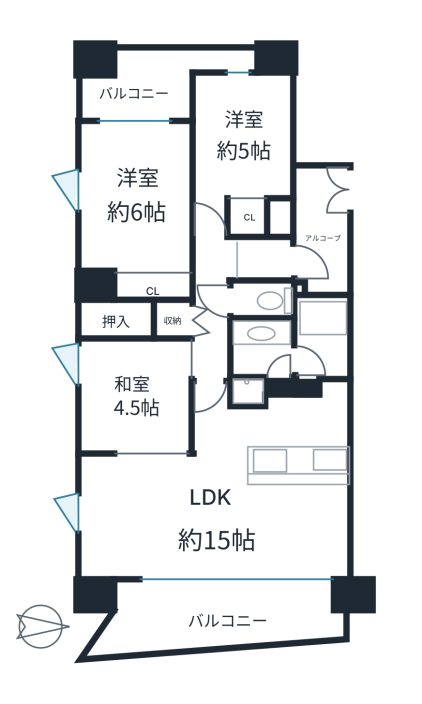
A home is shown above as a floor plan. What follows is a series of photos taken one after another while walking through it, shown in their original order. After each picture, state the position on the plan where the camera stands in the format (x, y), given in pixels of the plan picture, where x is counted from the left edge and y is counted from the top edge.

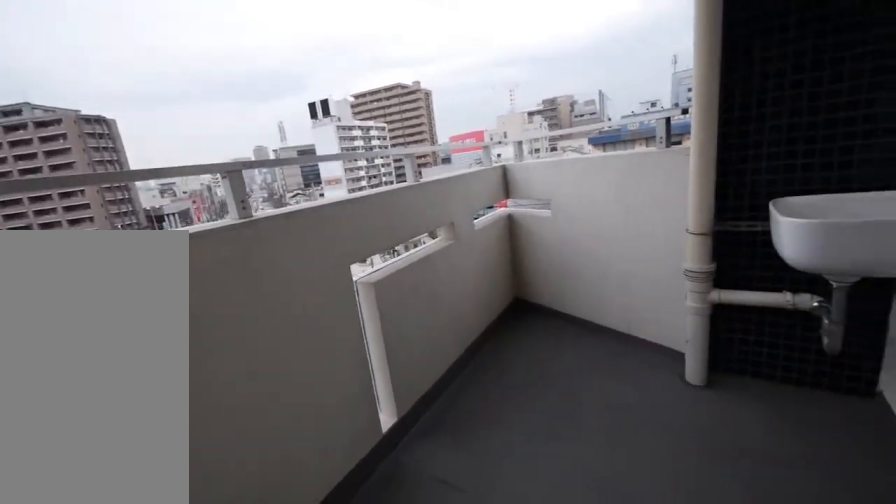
(137, 617)
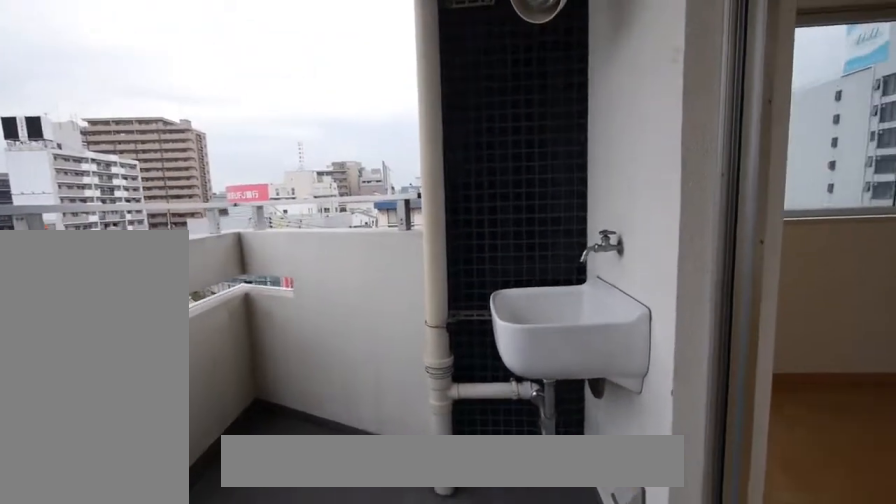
(137, 617)
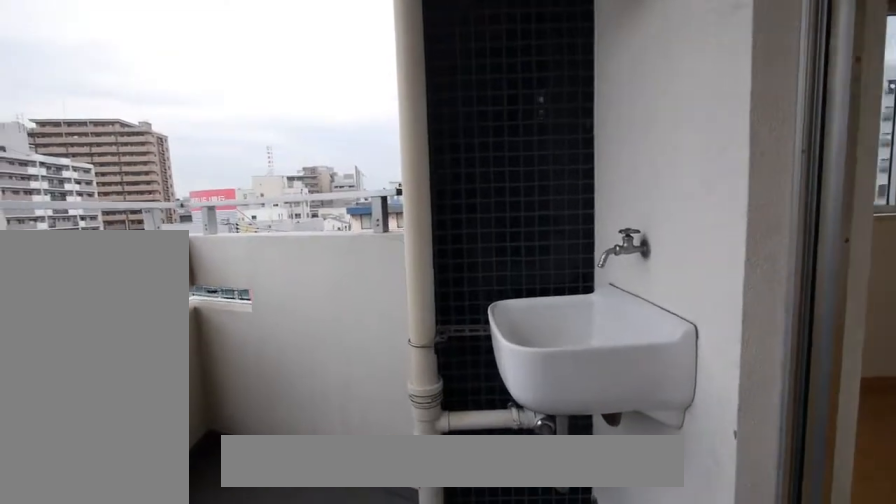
(137, 617)
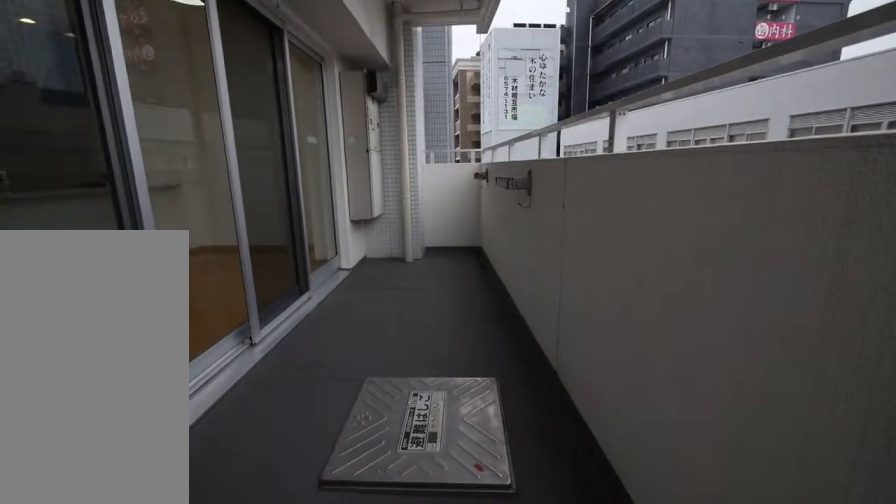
(136, 616)
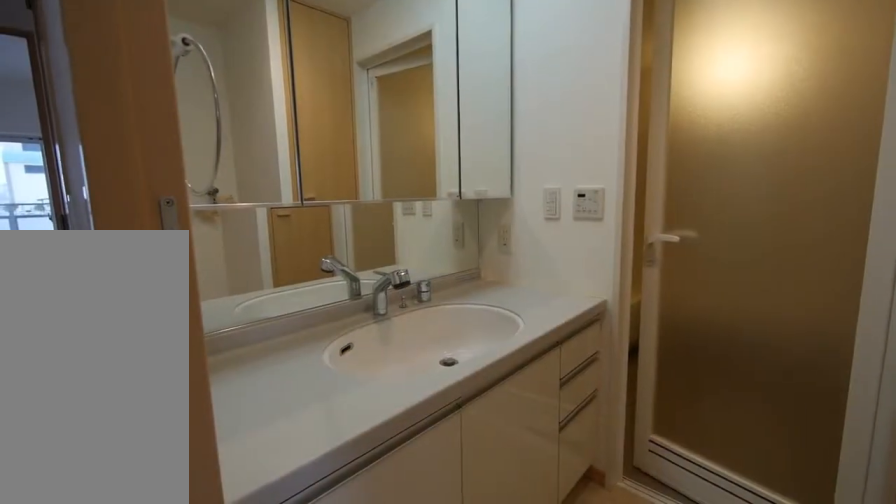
(275, 352)
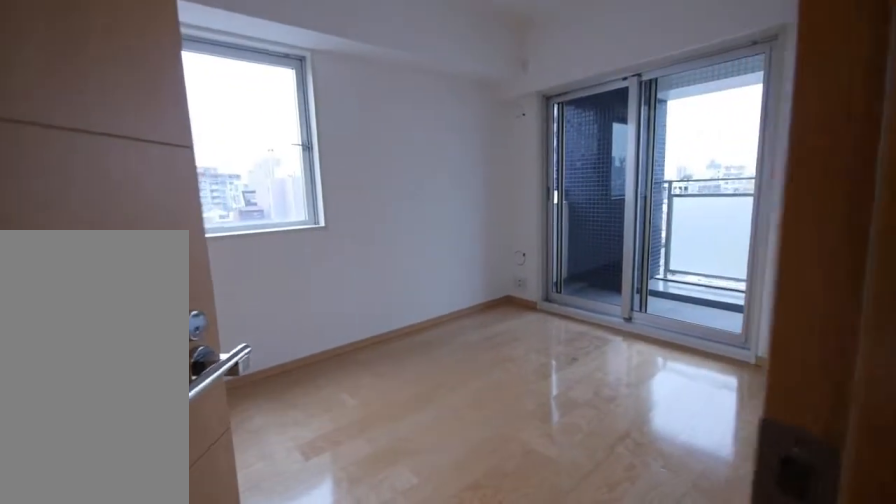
(121, 231)
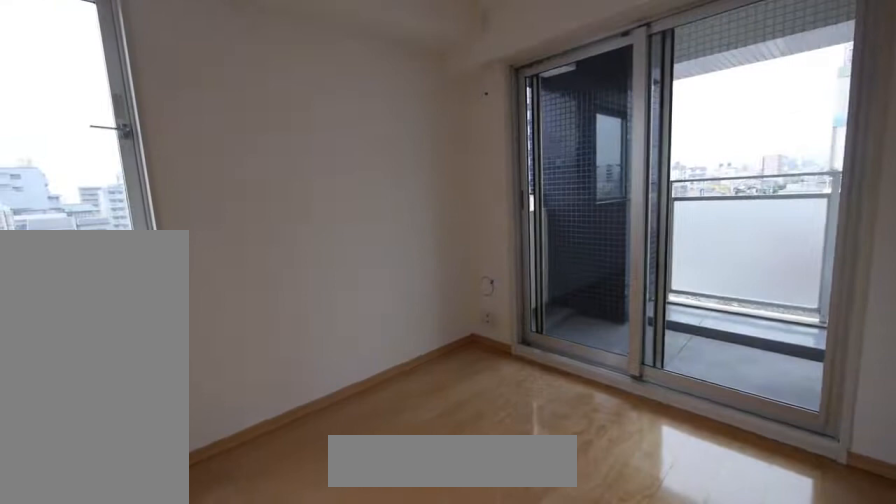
(122, 231)
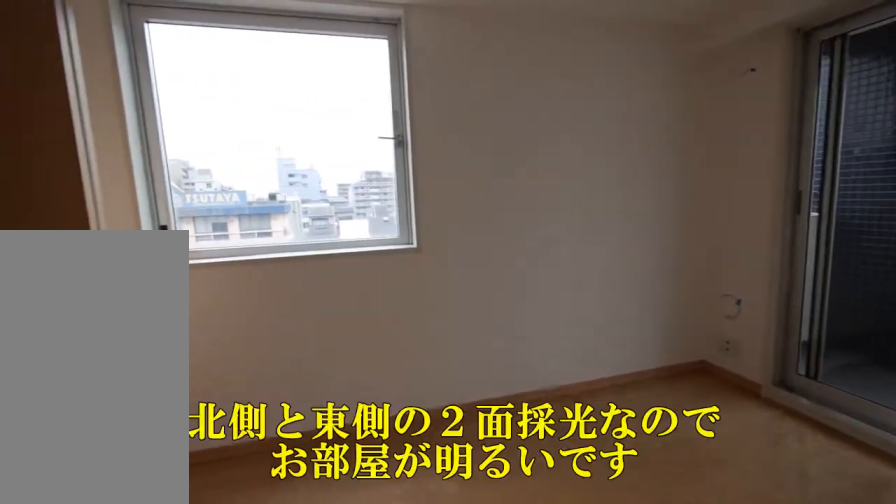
(121, 231)
